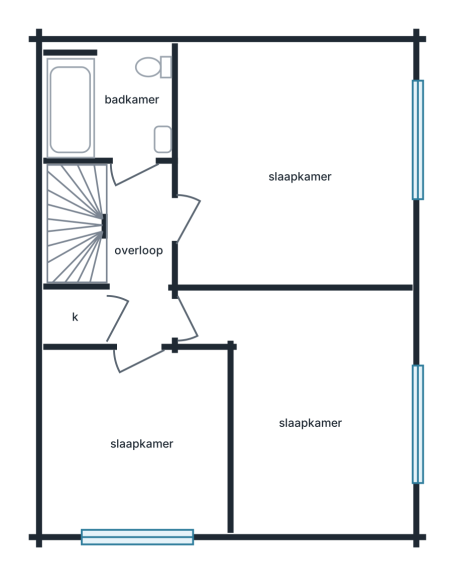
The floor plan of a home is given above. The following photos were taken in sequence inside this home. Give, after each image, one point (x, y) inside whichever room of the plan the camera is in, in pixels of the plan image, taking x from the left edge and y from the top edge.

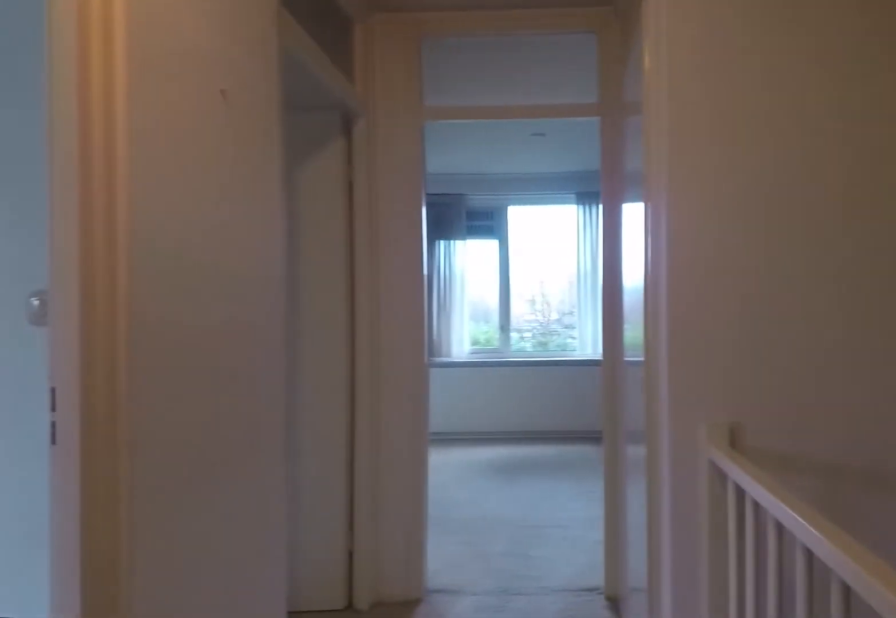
(118, 201)
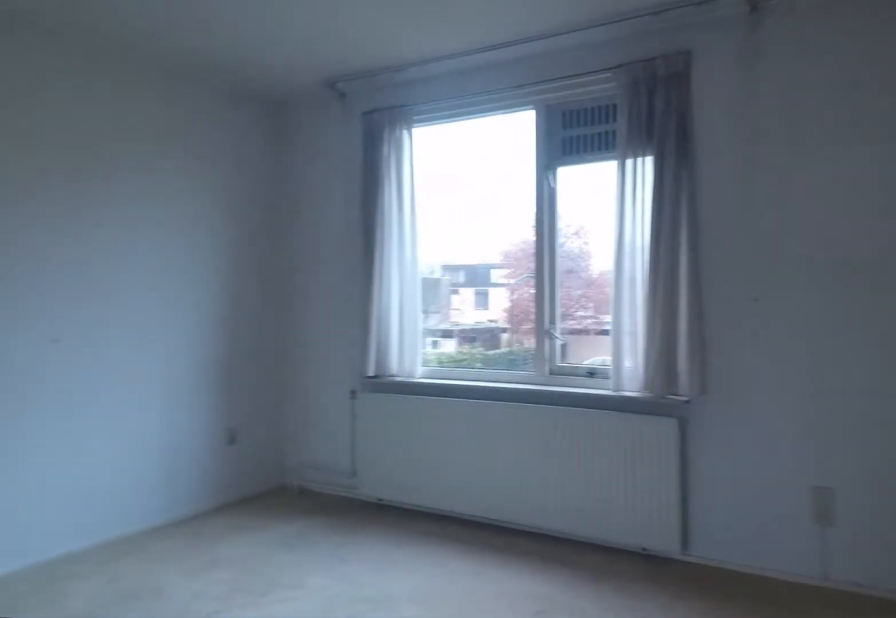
(322, 143)
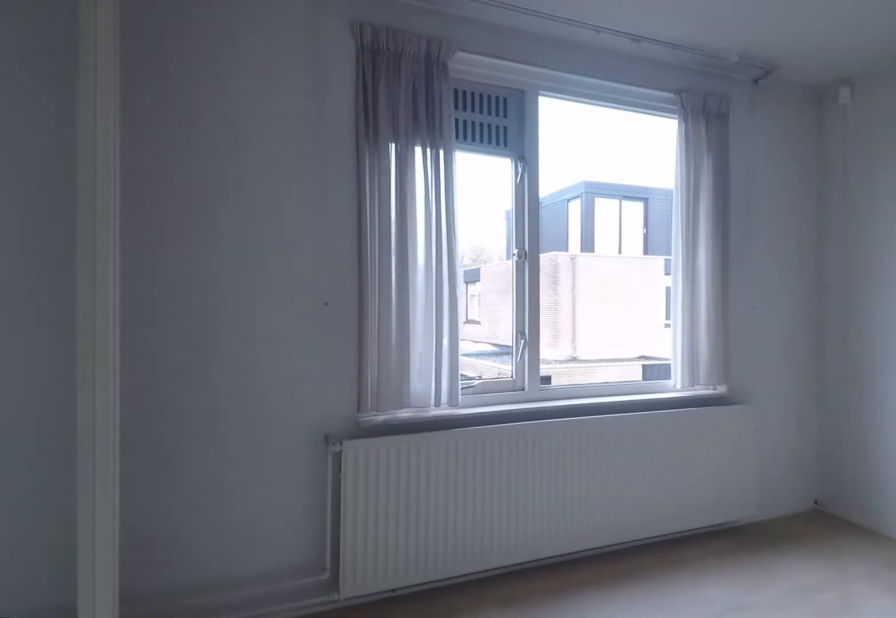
(340, 425)
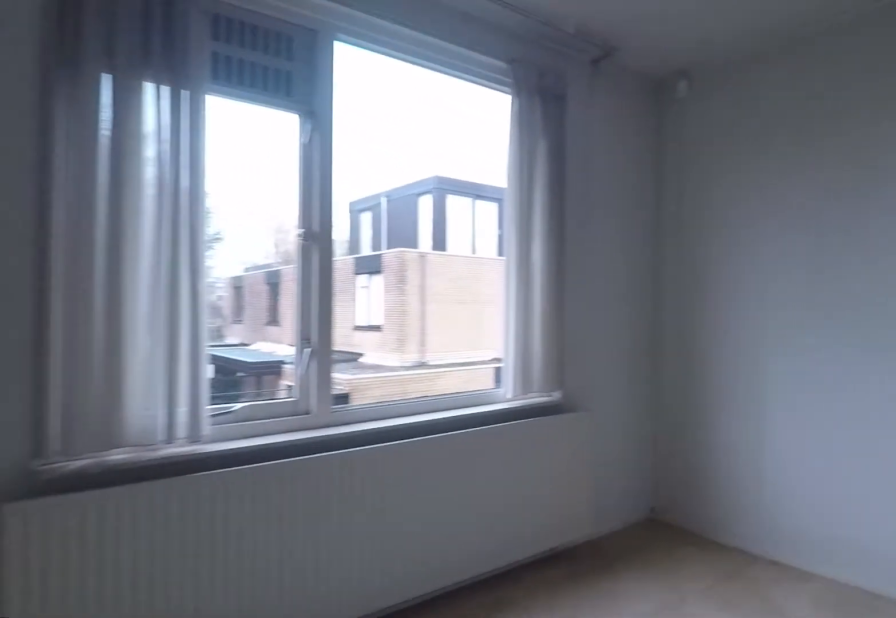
(340, 425)
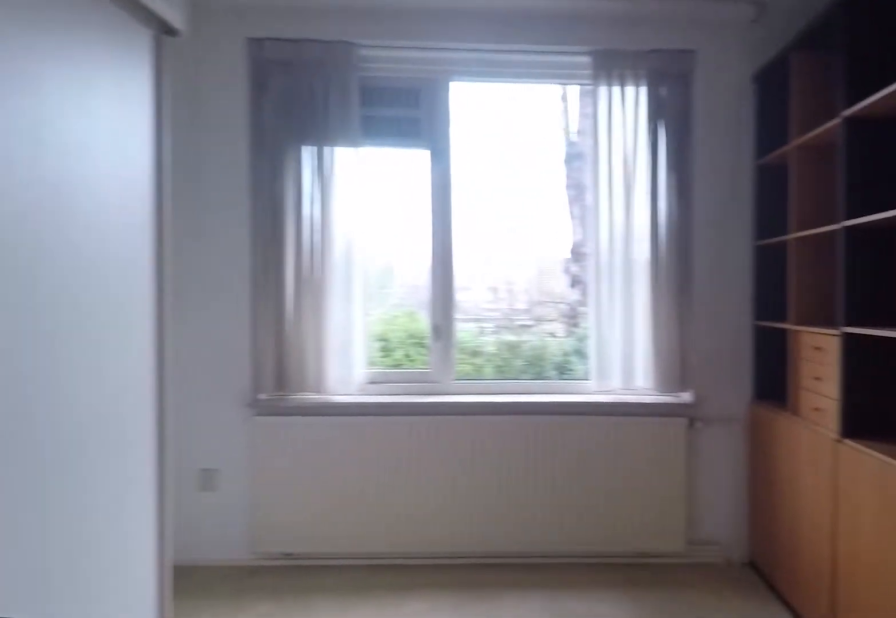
(136, 439)
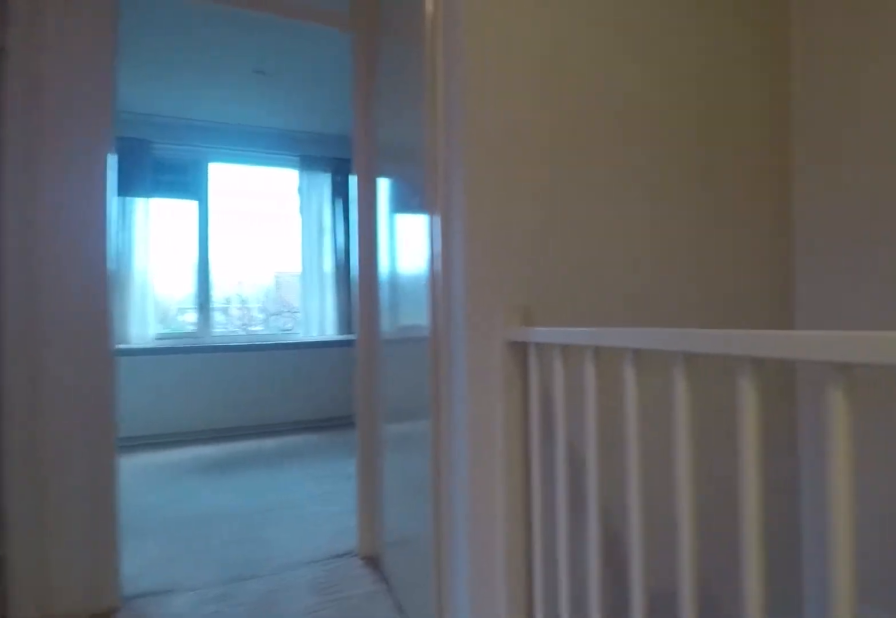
(119, 202)
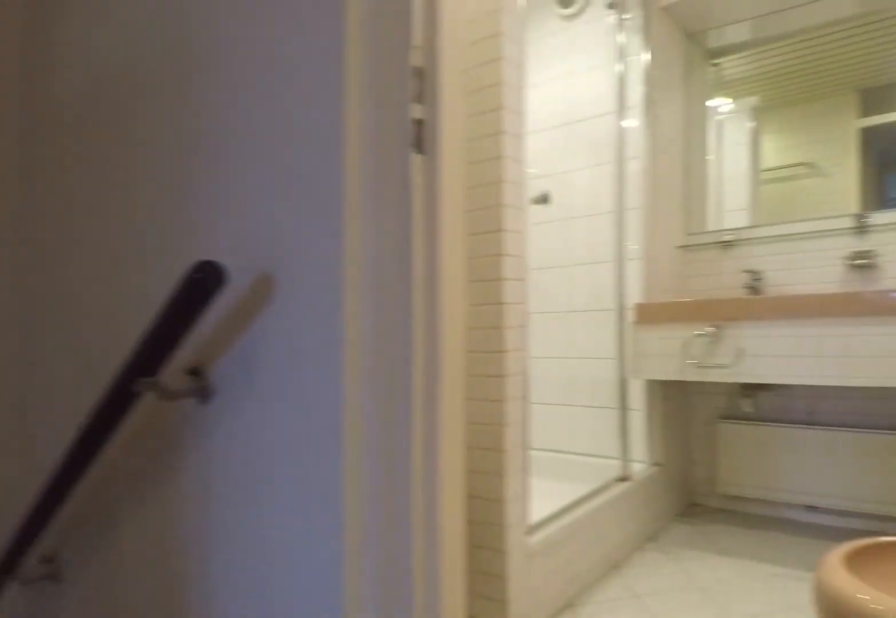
(119, 202)
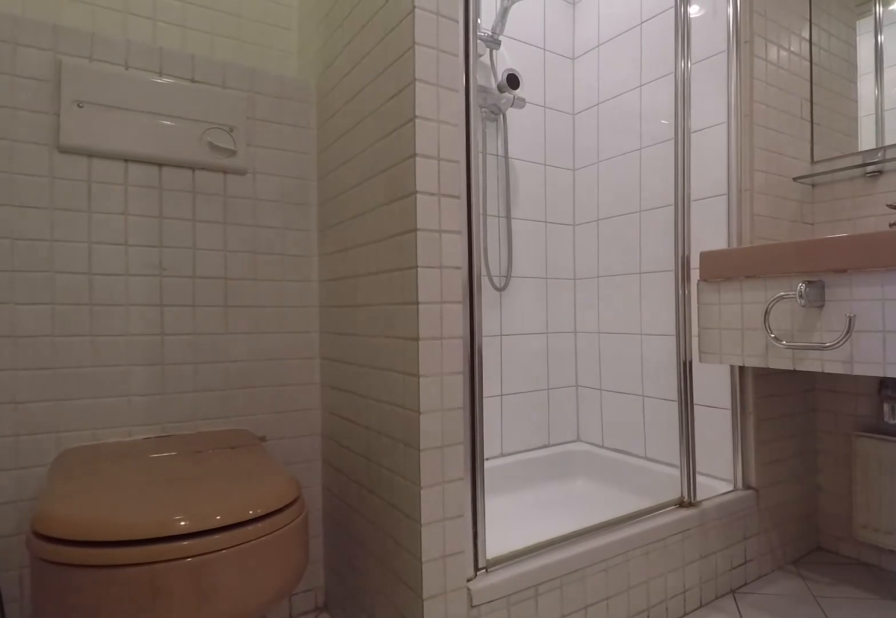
(108, 106)
